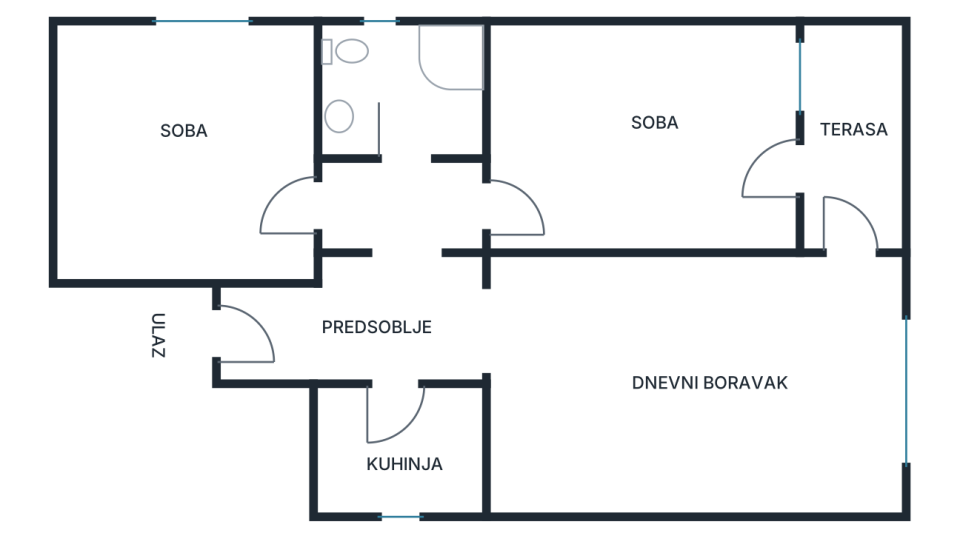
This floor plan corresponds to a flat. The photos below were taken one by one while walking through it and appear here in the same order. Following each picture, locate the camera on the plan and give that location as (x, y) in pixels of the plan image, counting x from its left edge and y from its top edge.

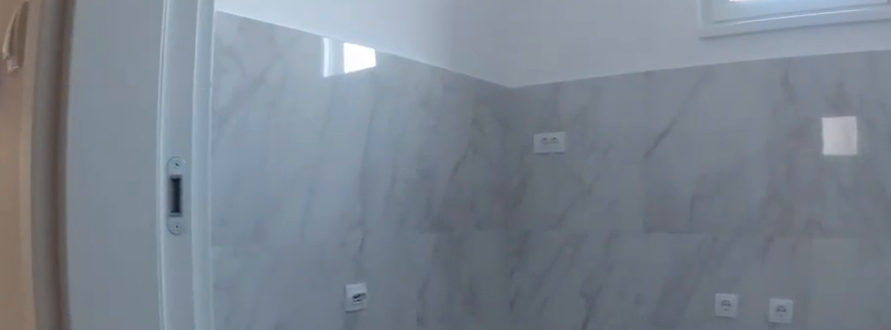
(370, 351)
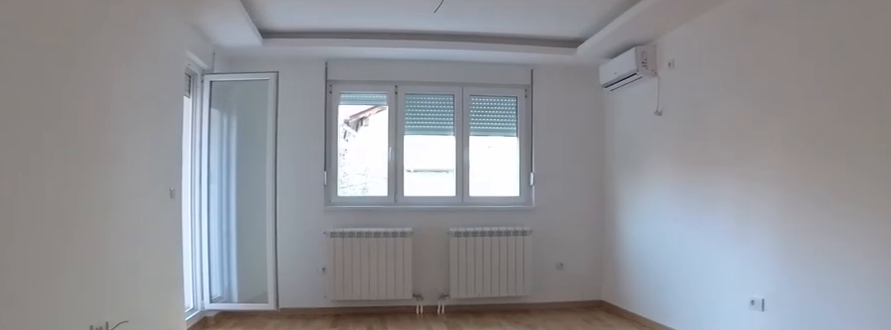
(503, 335)
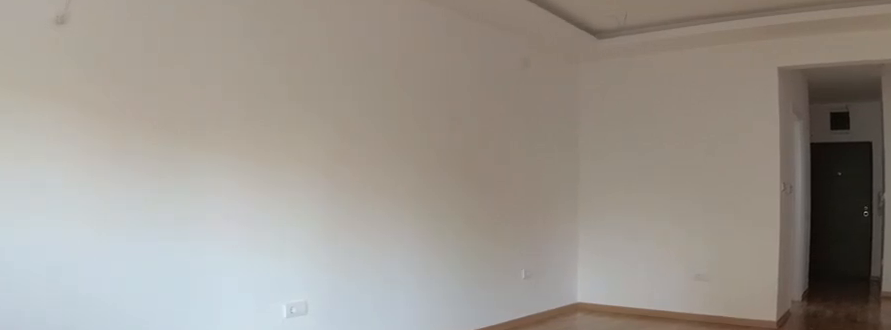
(845, 352)
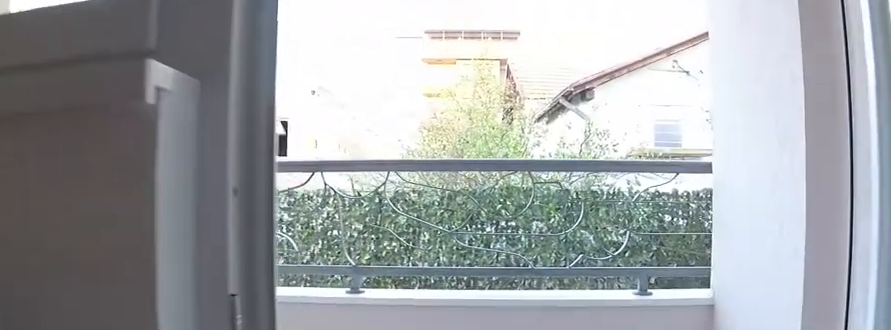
(695, 189)
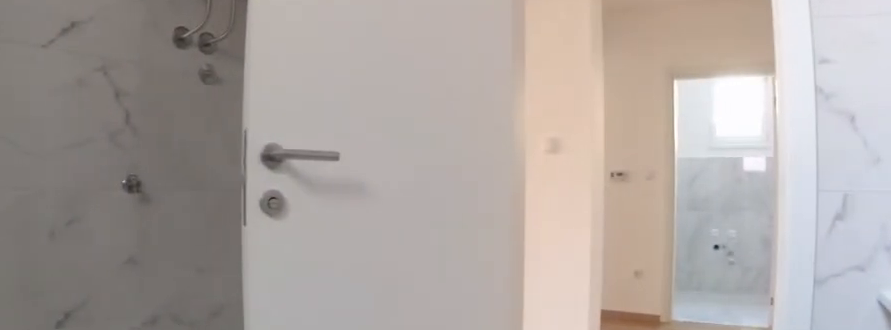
(403, 66)
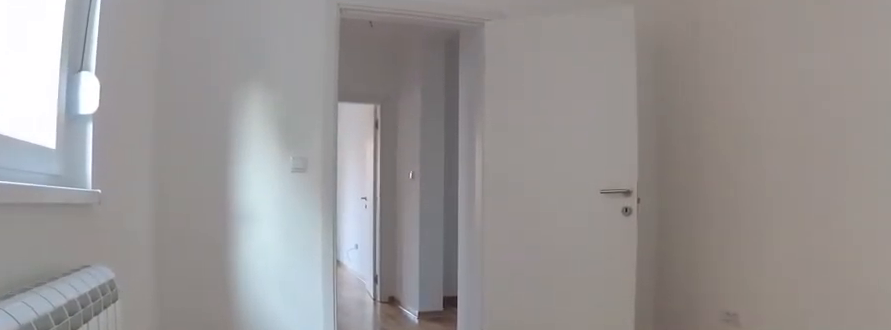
(133, 76)
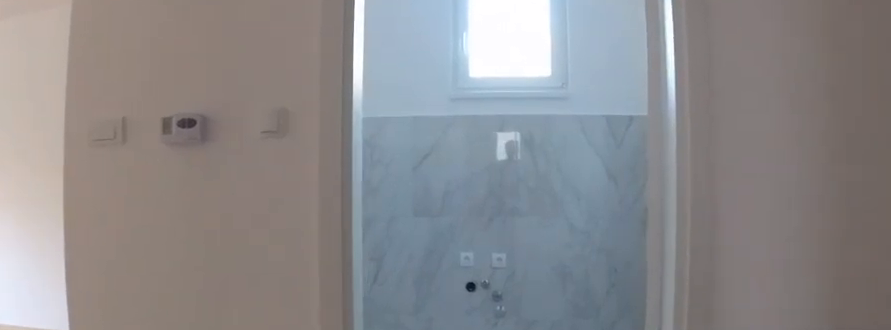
(397, 281)
